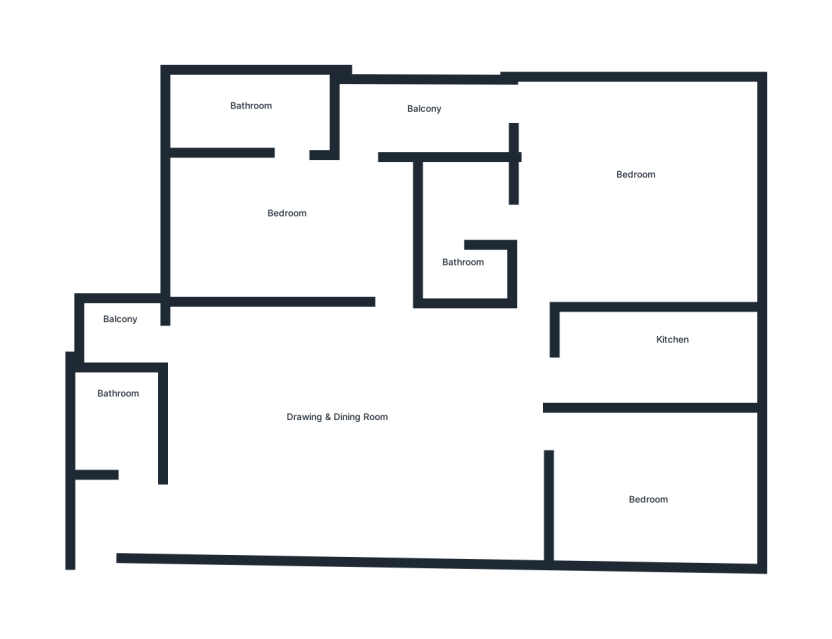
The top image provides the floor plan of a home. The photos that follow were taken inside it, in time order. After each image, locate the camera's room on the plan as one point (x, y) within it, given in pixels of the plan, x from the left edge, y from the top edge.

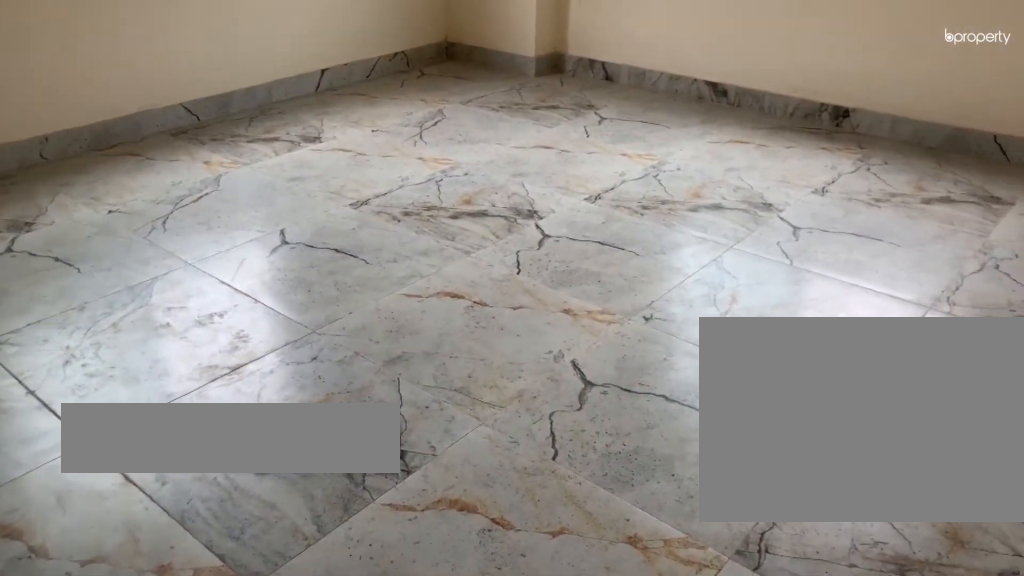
(609, 202)
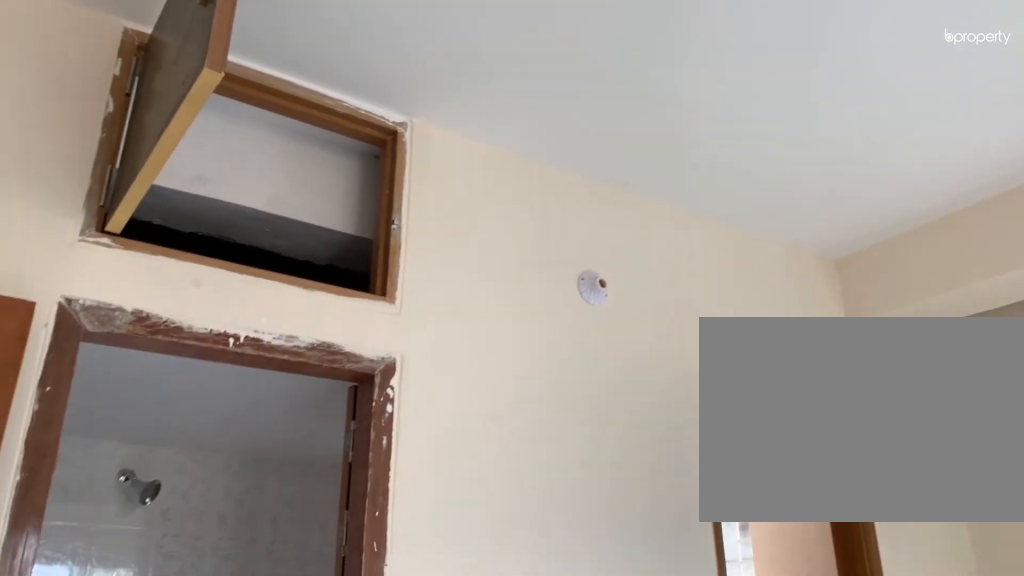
(609, 202)
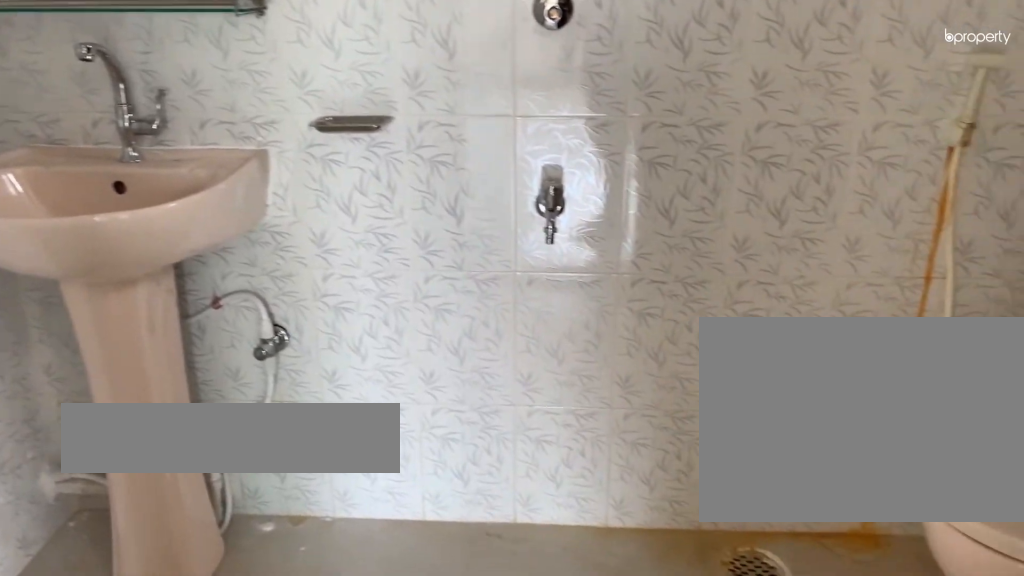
(463, 228)
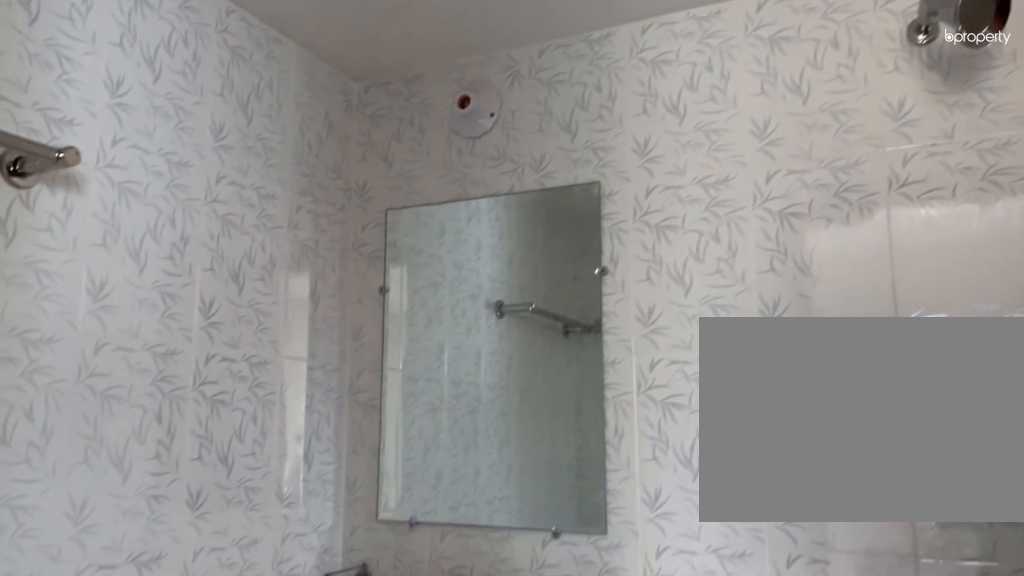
(463, 228)
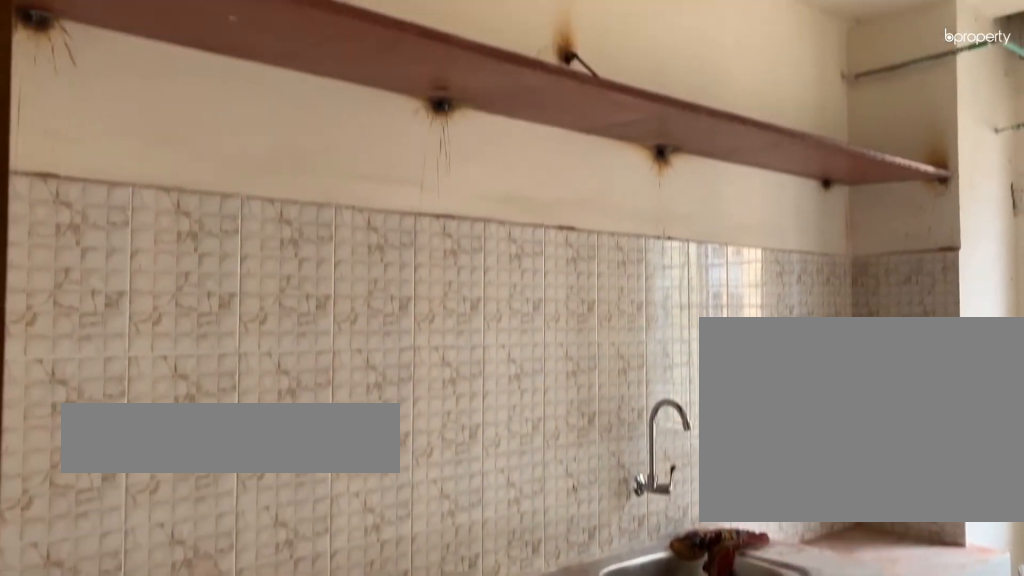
(637, 369)
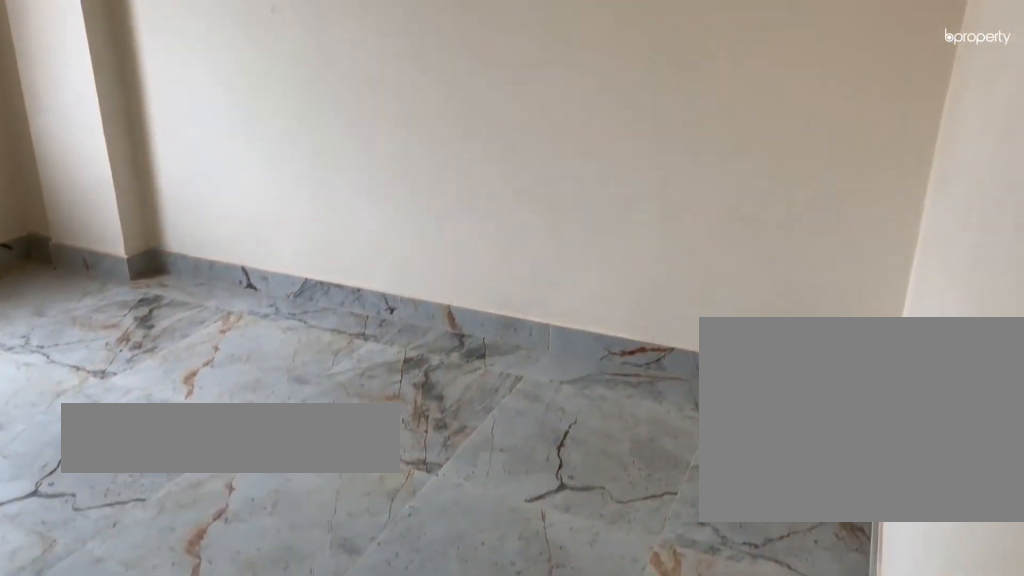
(651, 490)
